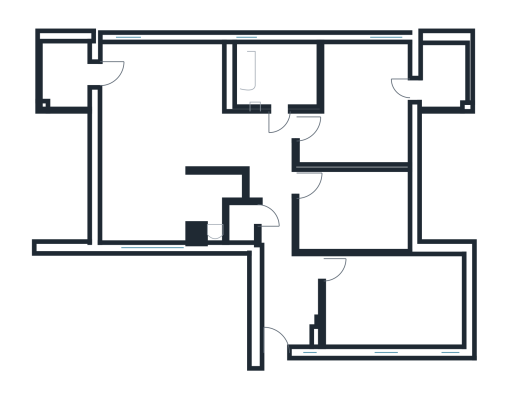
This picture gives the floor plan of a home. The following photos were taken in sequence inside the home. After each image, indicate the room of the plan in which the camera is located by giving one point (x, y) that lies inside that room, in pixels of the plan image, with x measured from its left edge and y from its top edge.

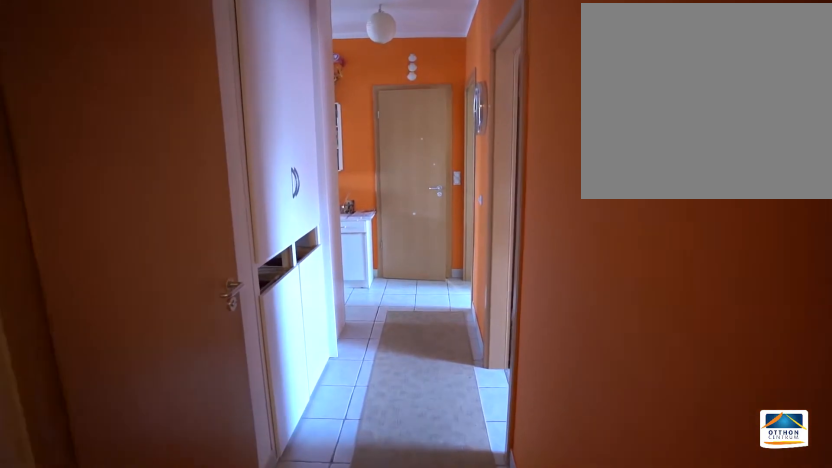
(277, 278)
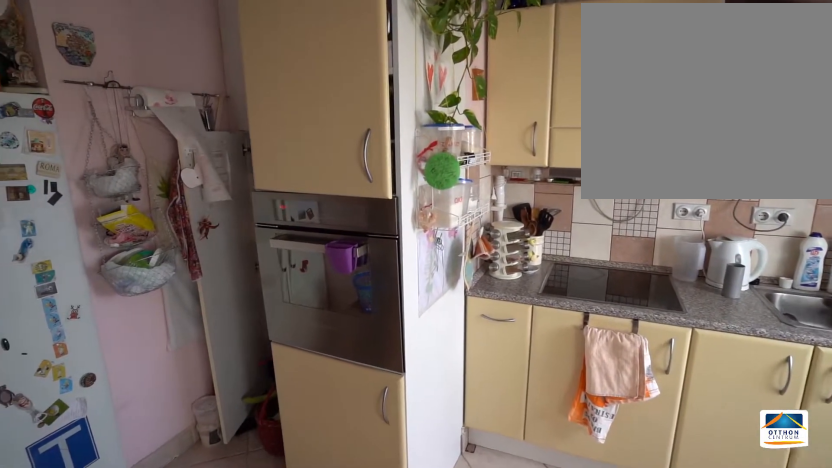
(151, 203)
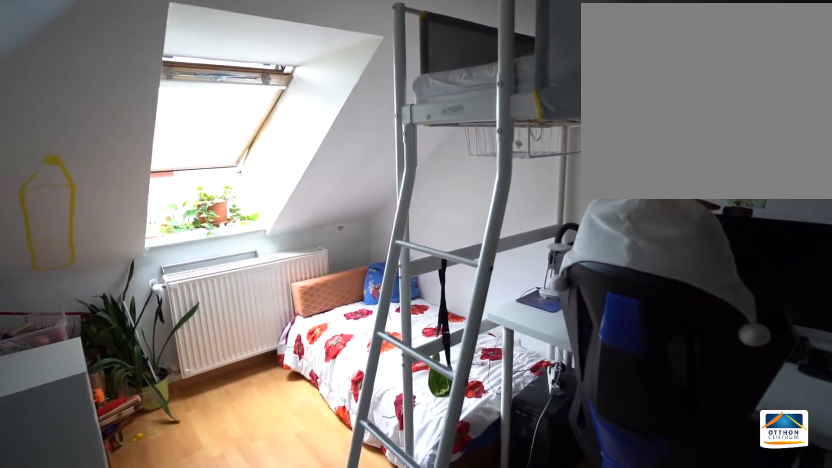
(394, 305)
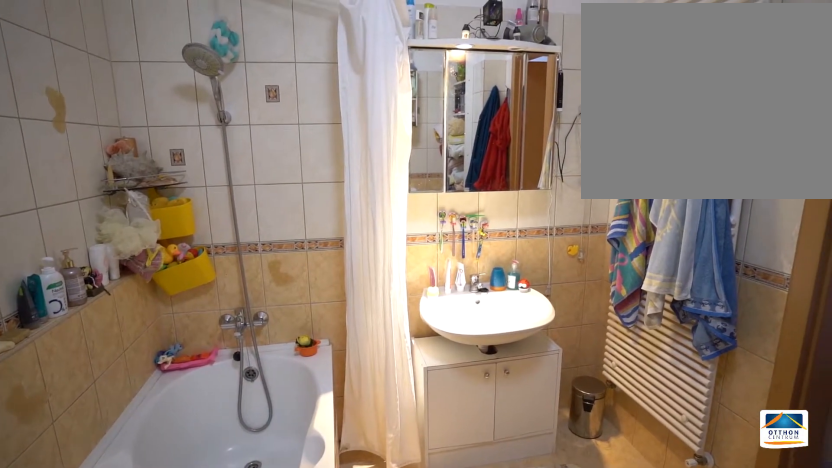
(280, 76)
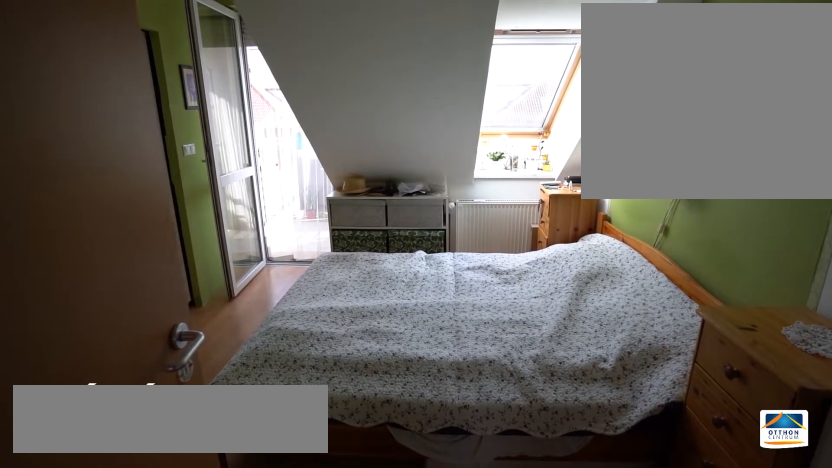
(370, 99)
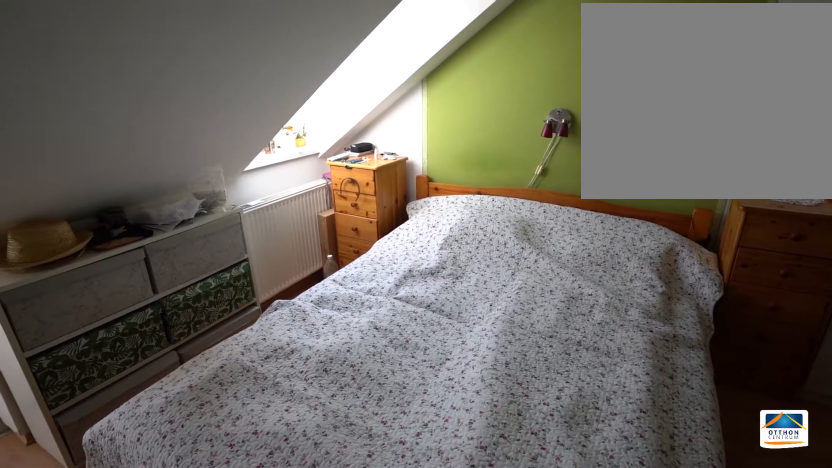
(370, 99)
